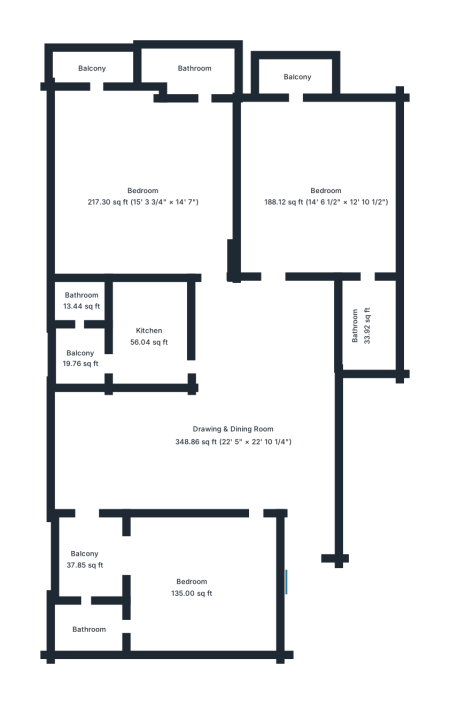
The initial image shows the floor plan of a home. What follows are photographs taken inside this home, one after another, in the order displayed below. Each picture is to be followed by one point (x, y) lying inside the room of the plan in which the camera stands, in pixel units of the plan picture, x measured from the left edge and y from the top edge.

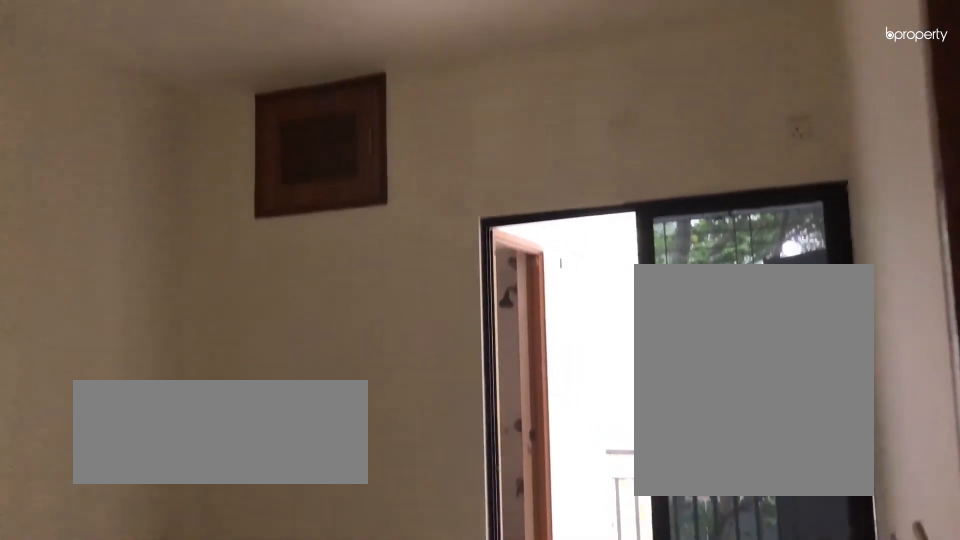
(186, 591)
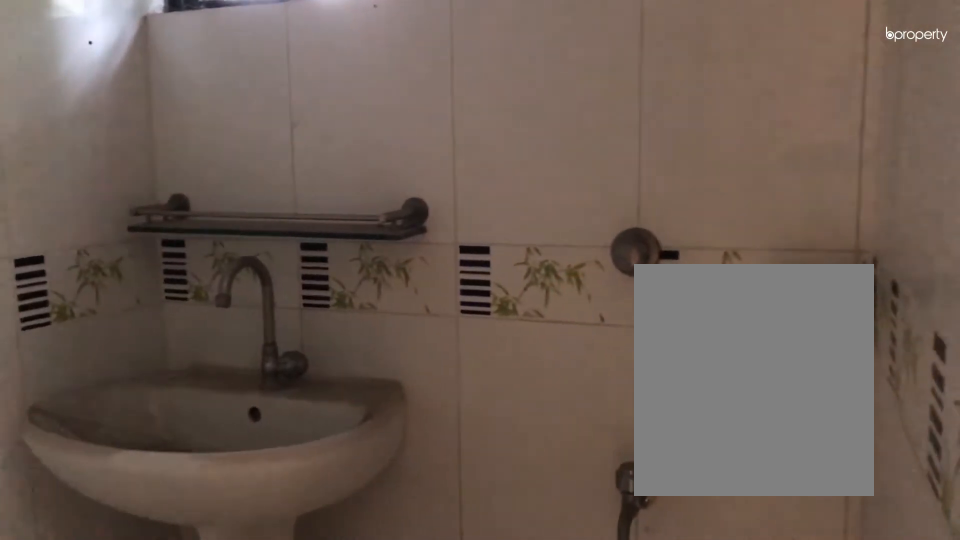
(93, 625)
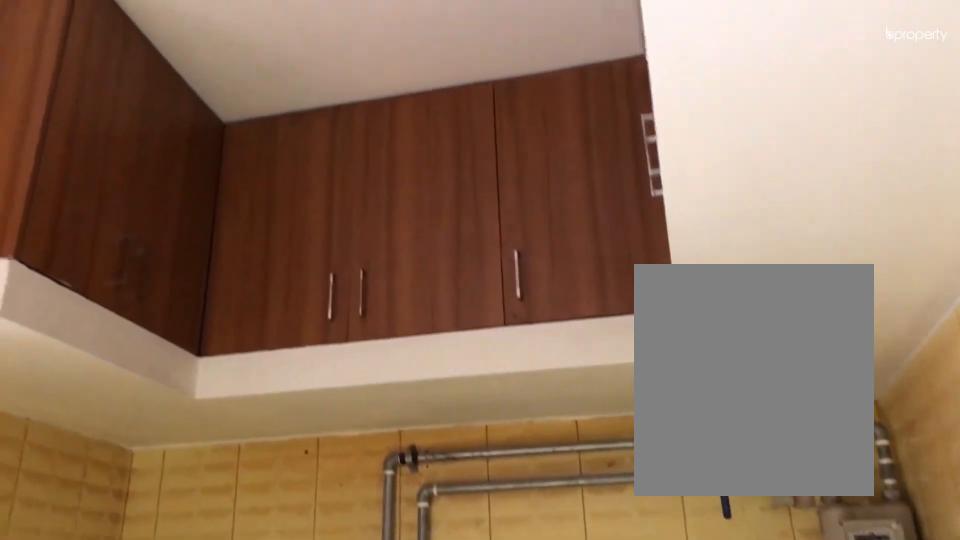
(148, 328)
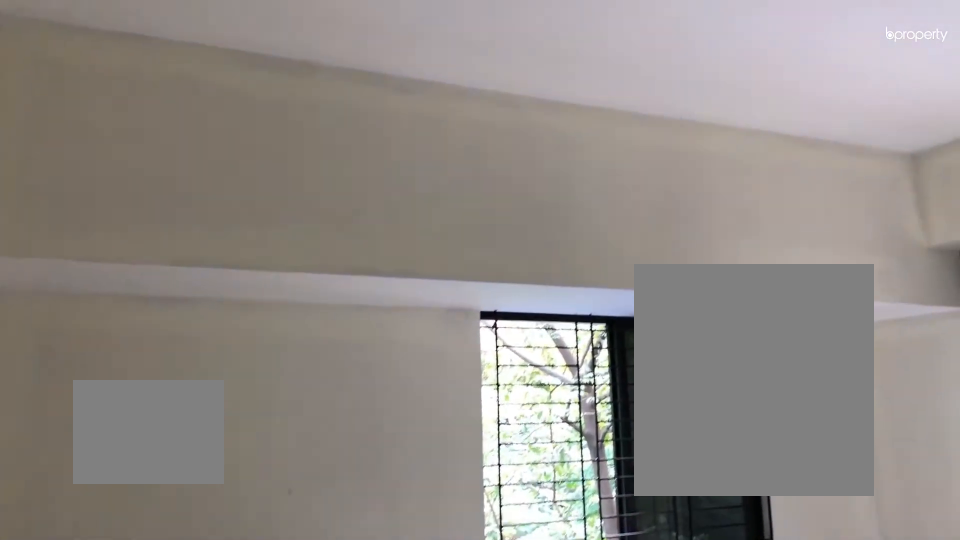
(142, 195)
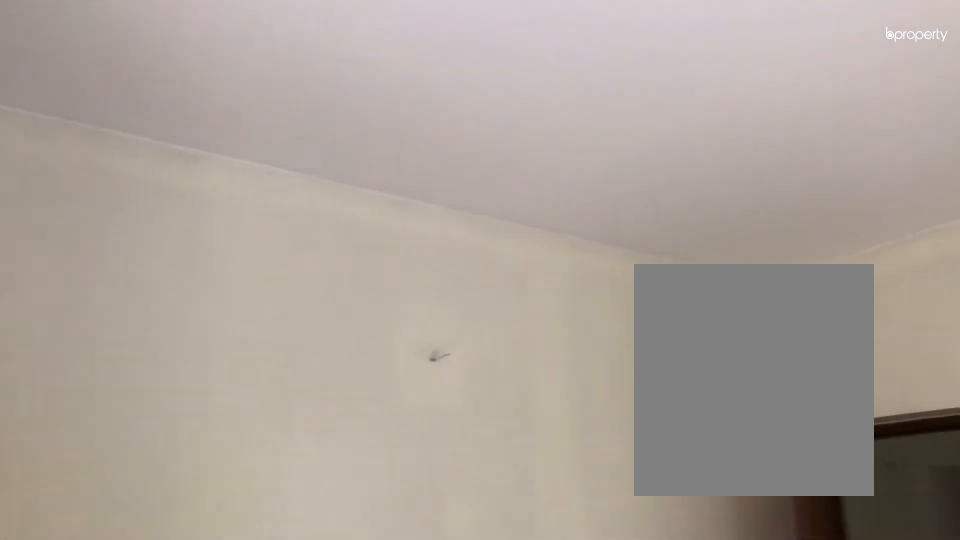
(142, 195)
